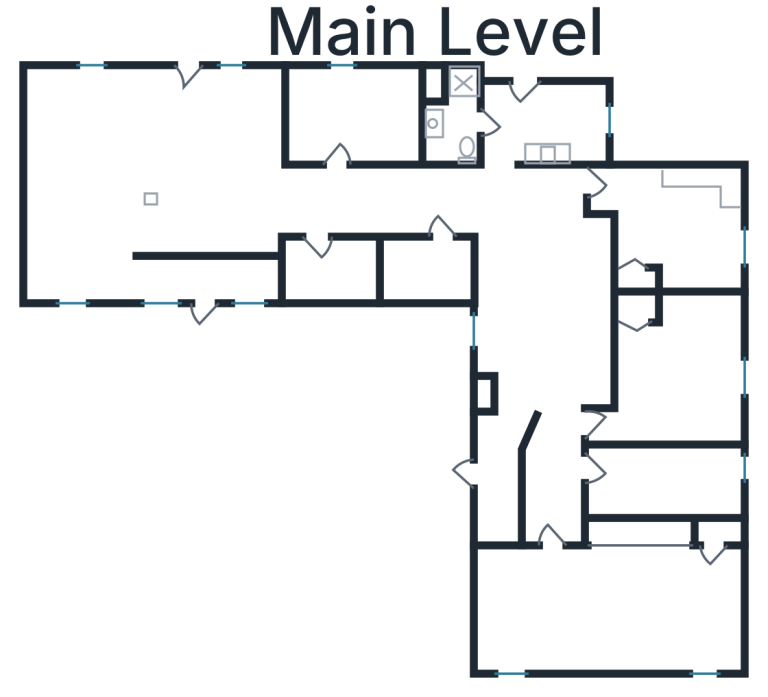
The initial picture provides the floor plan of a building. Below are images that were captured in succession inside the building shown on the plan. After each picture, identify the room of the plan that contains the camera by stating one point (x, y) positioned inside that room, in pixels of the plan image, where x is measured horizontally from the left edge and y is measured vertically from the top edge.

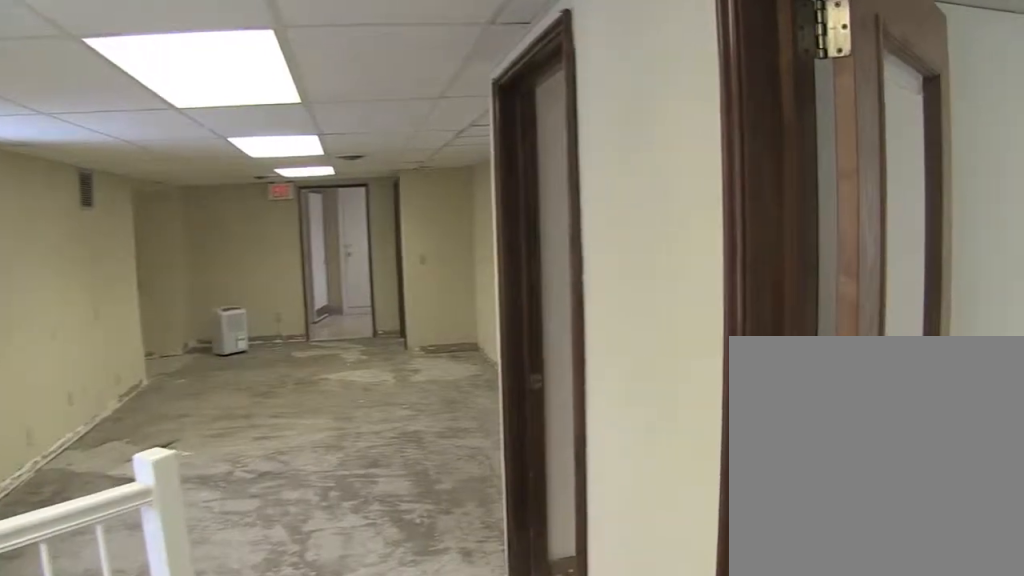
(555, 481)
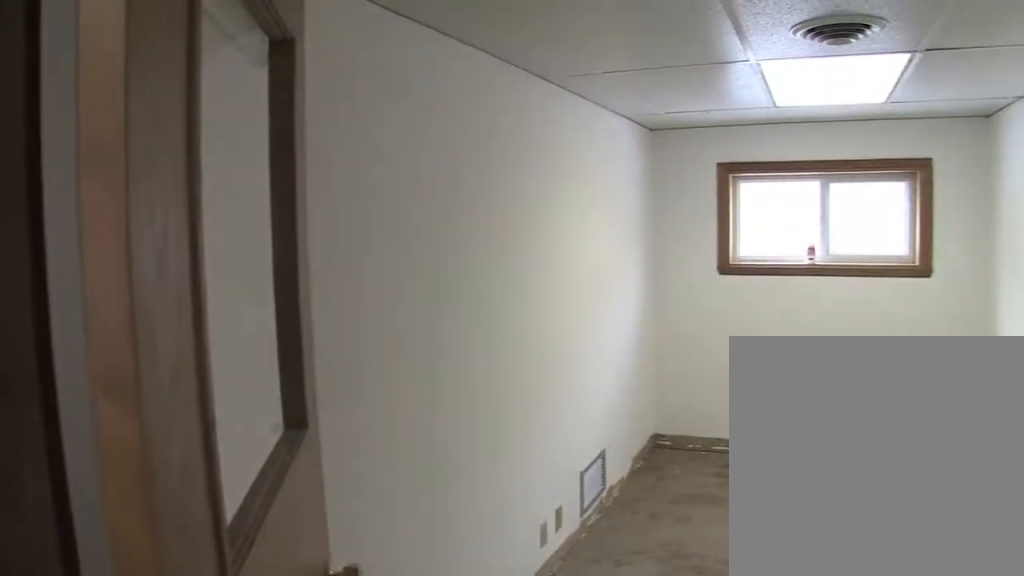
(661, 480)
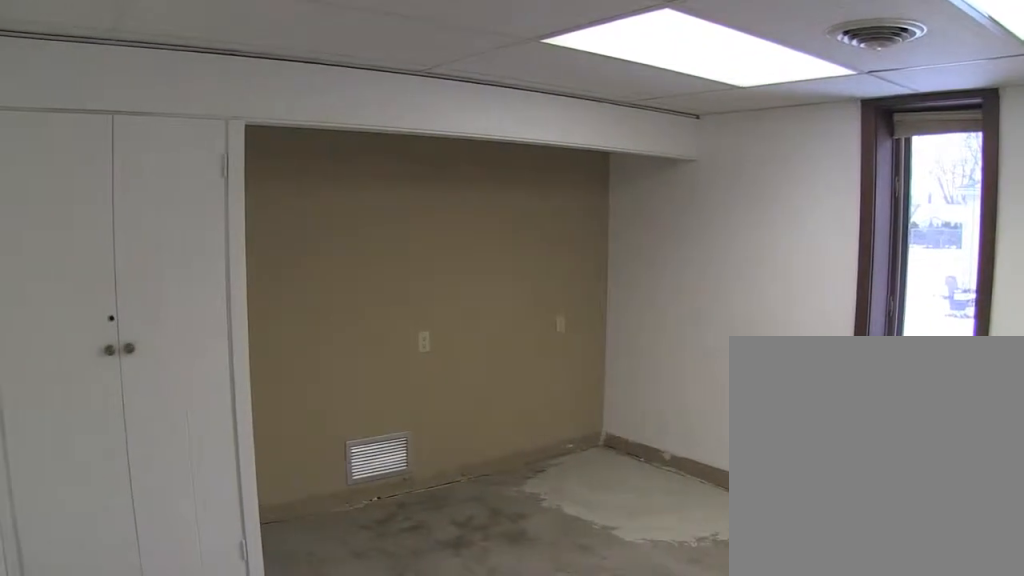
(674, 375)
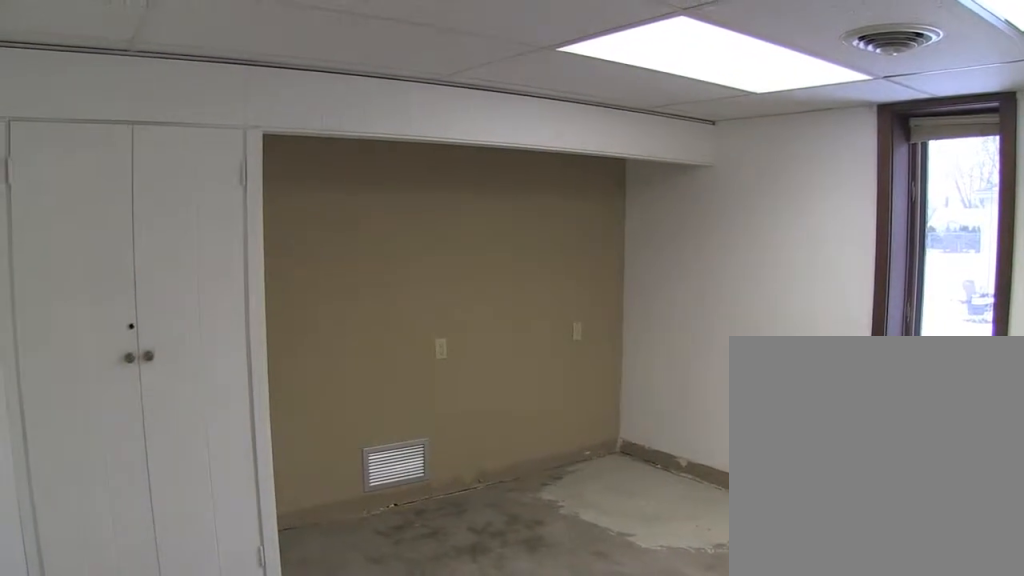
(674, 375)
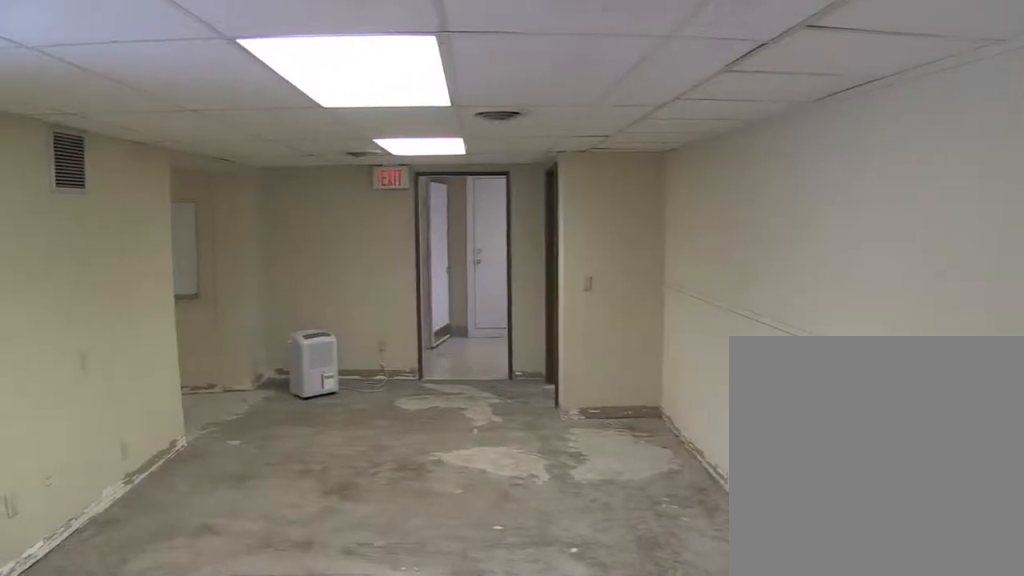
(542, 291)
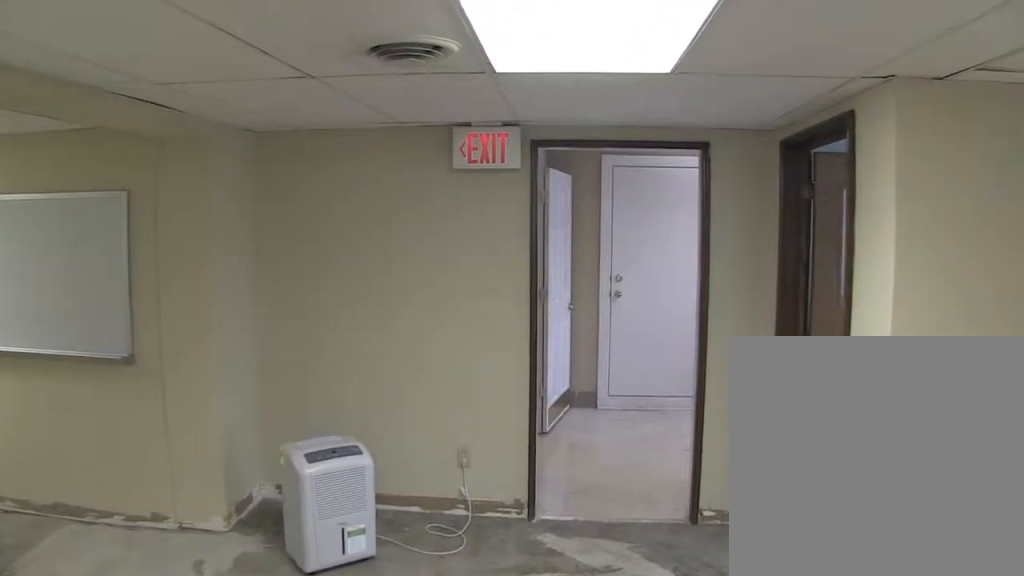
(542, 291)
